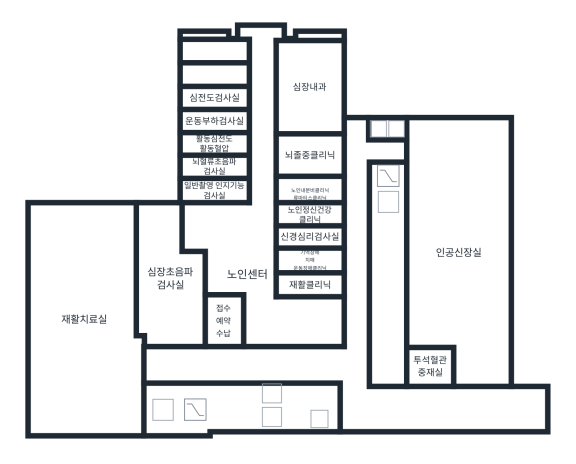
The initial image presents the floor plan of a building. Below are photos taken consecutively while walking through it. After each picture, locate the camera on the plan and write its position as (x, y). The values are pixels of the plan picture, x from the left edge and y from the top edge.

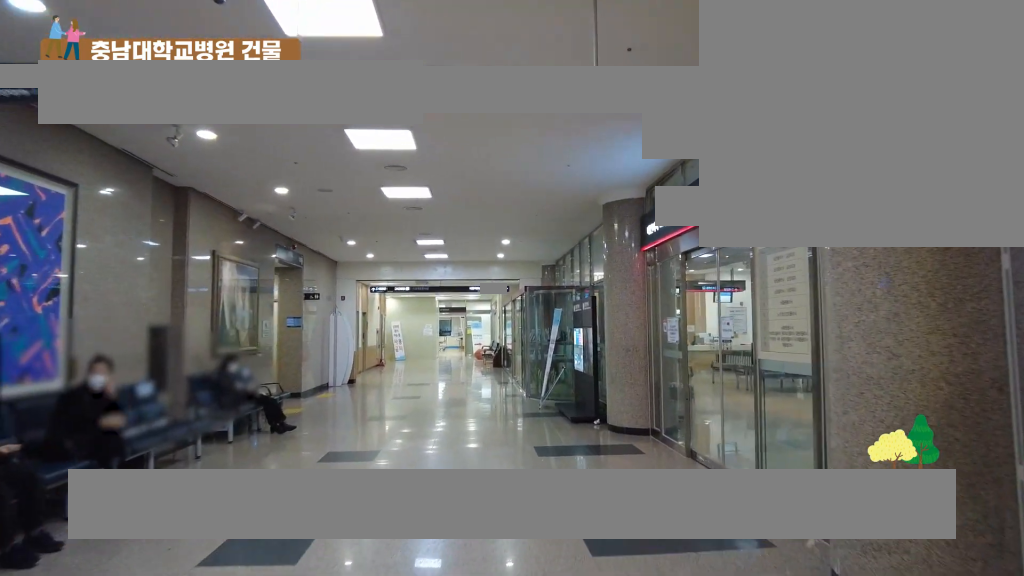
(342, 385)
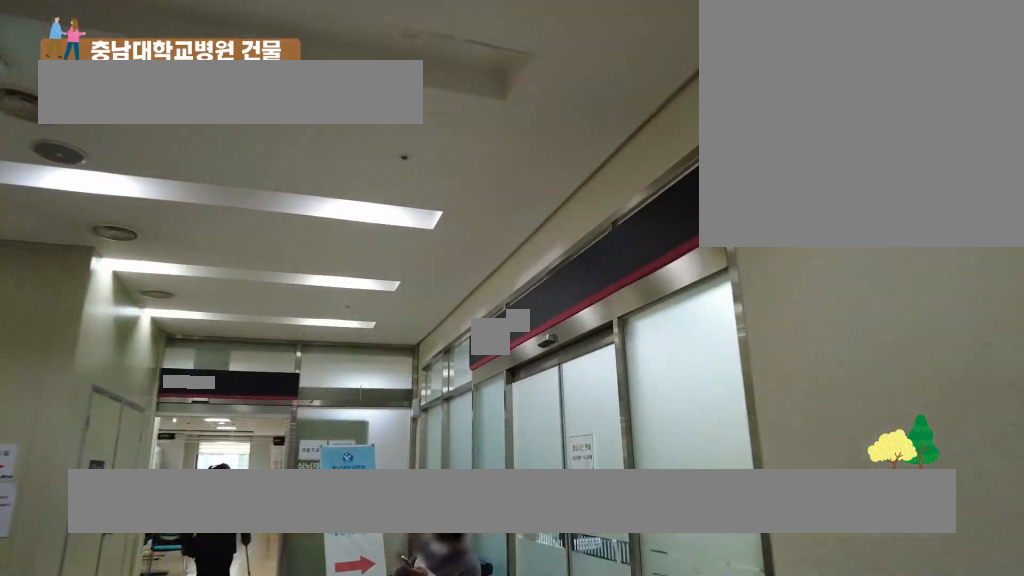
(232, 384)
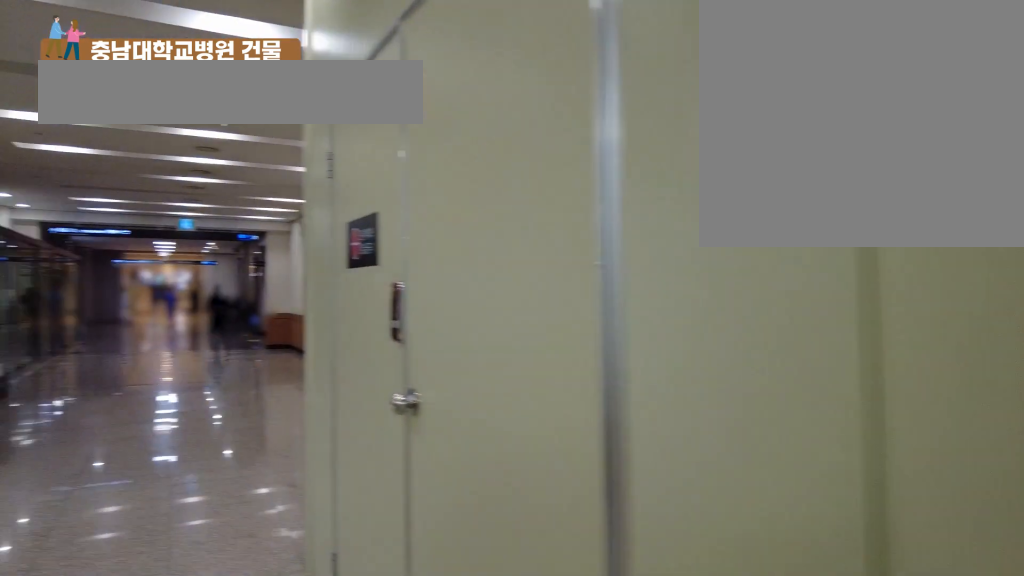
(165, 369)
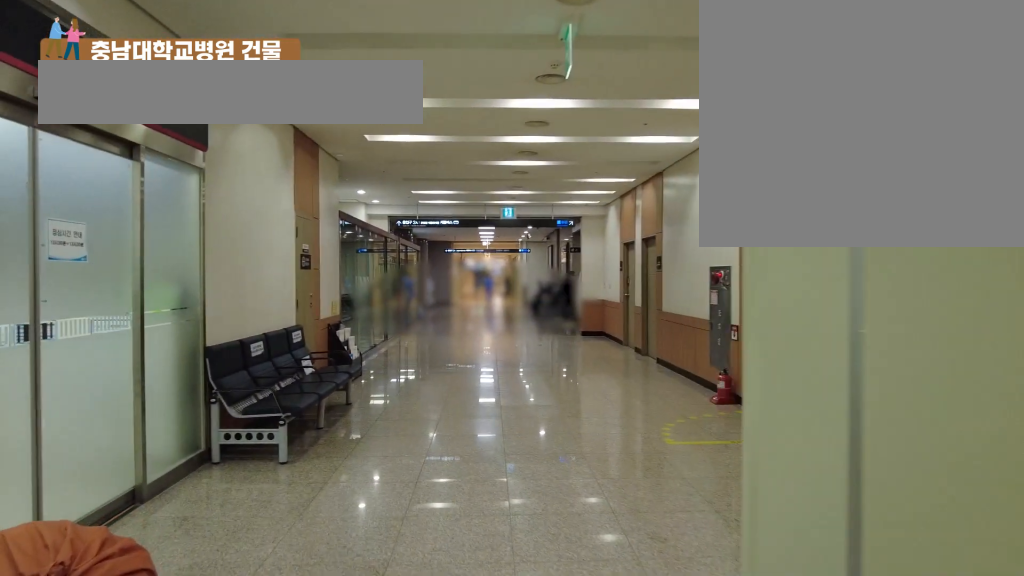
(165, 368)
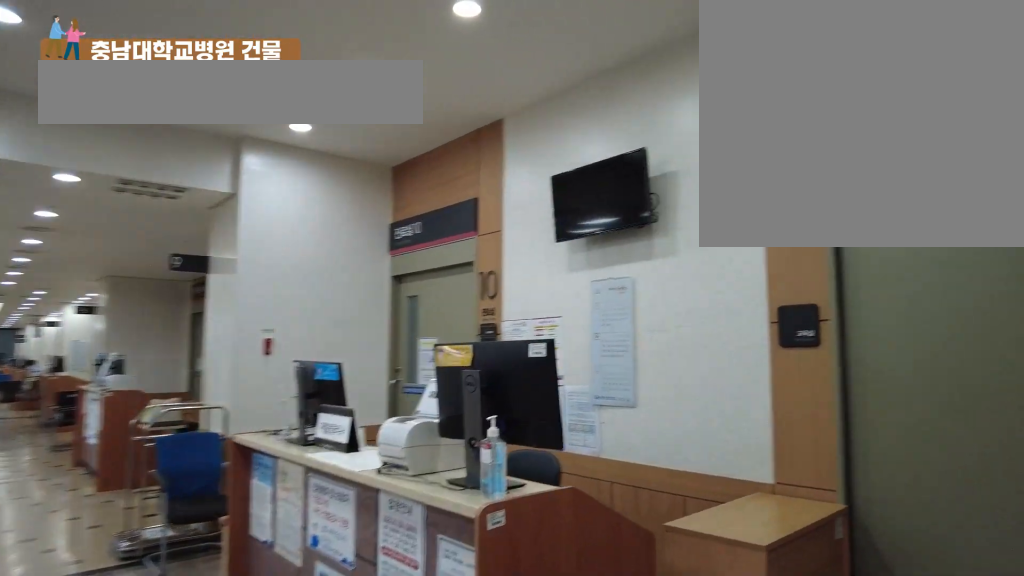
(272, 306)
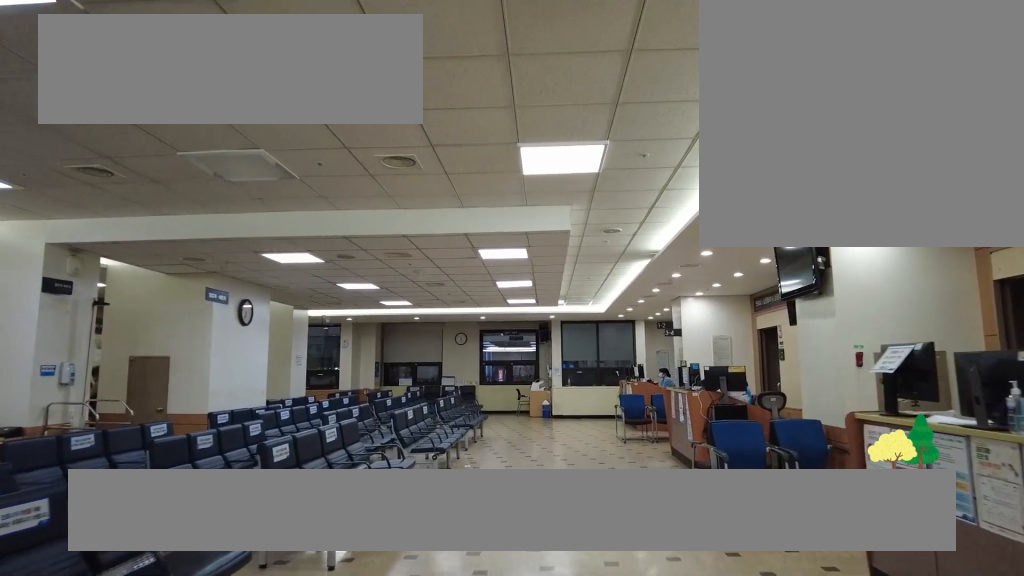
(272, 194)
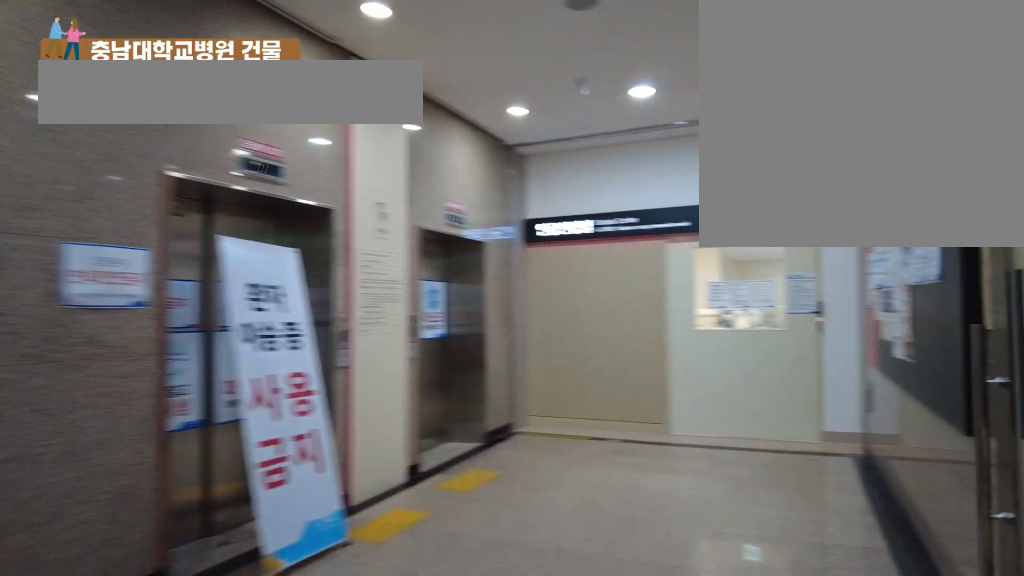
(357, 197)
